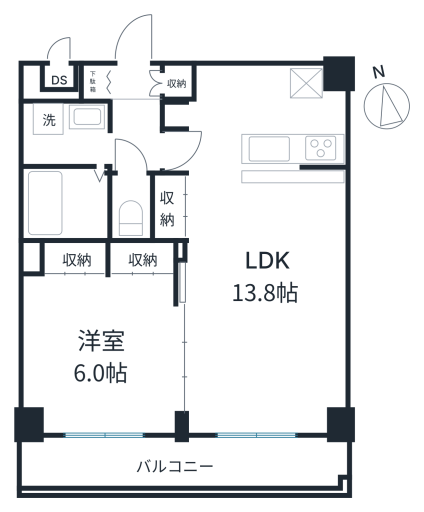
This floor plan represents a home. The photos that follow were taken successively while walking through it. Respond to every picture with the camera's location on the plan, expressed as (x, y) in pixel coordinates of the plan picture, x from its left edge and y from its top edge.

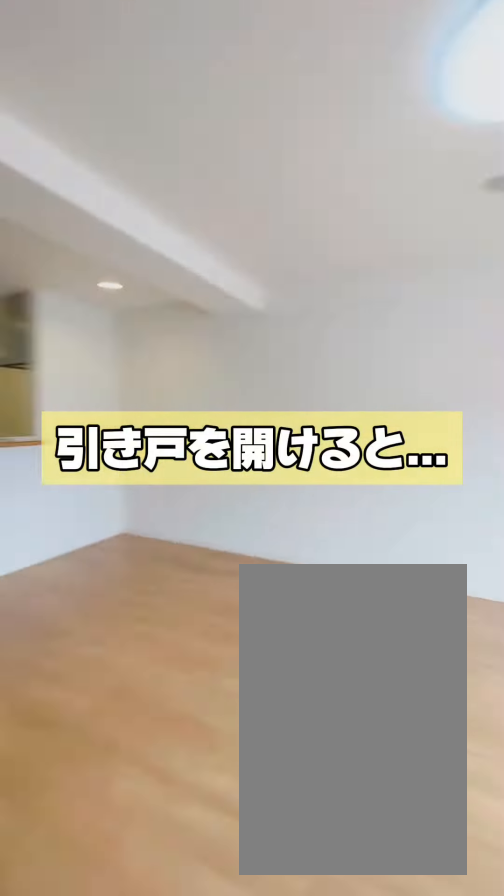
(199, 379)
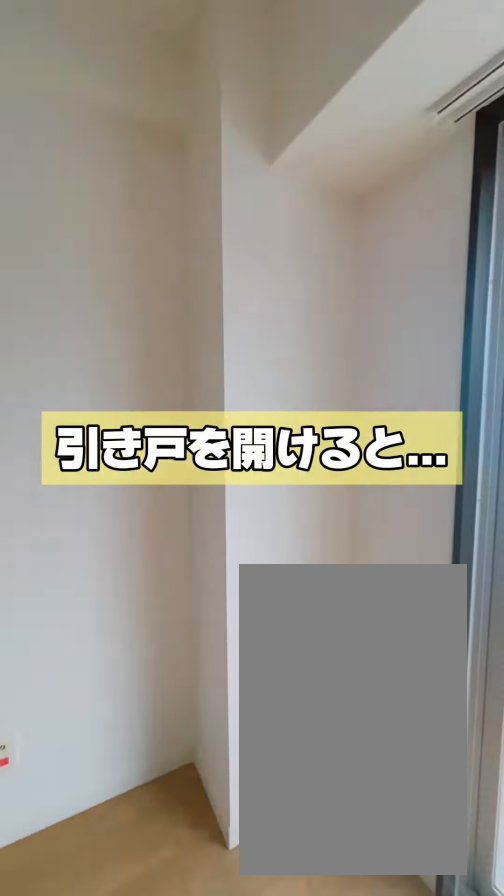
(223, 385)
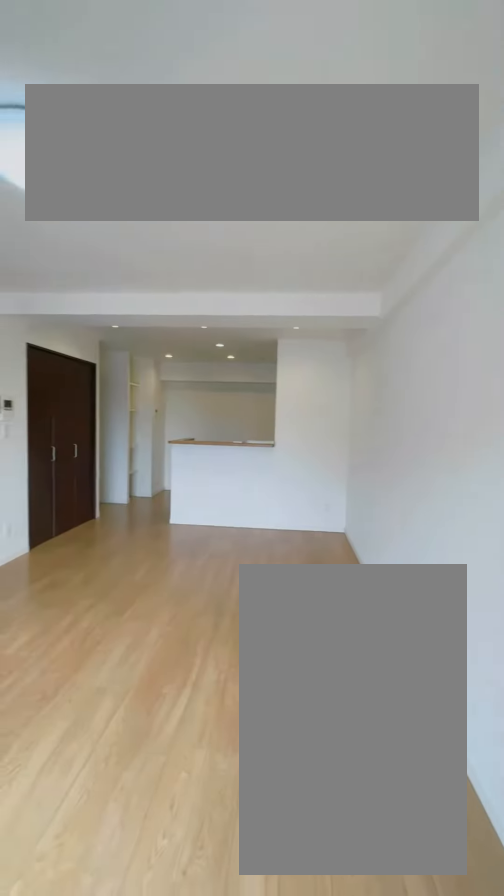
(263, 374)
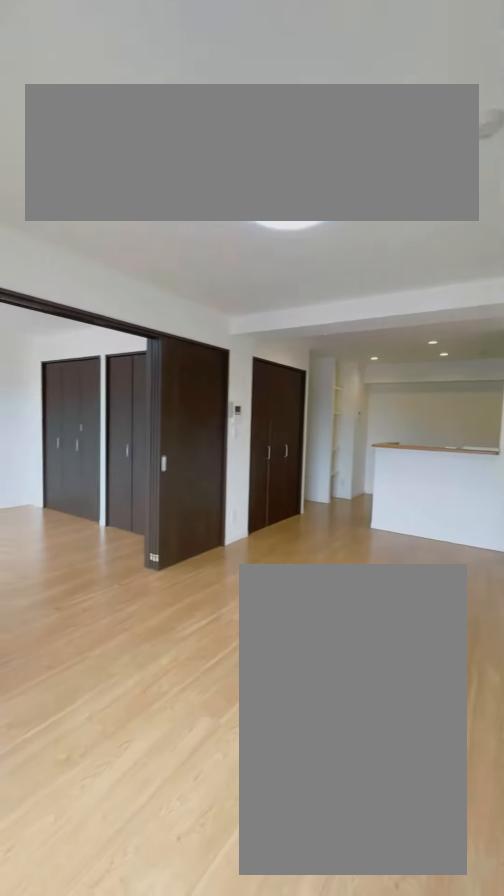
(263, 374)
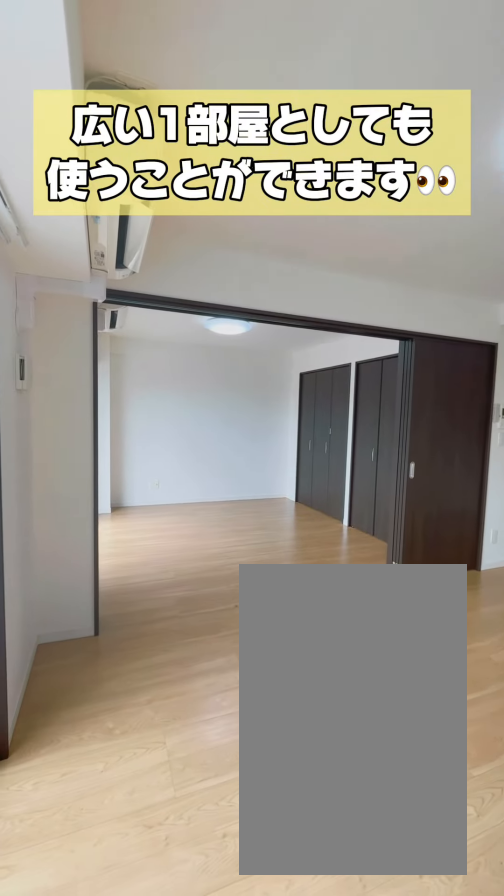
(263, 373)
